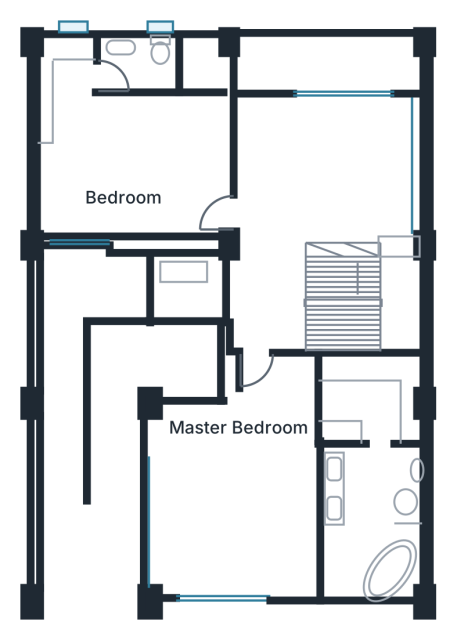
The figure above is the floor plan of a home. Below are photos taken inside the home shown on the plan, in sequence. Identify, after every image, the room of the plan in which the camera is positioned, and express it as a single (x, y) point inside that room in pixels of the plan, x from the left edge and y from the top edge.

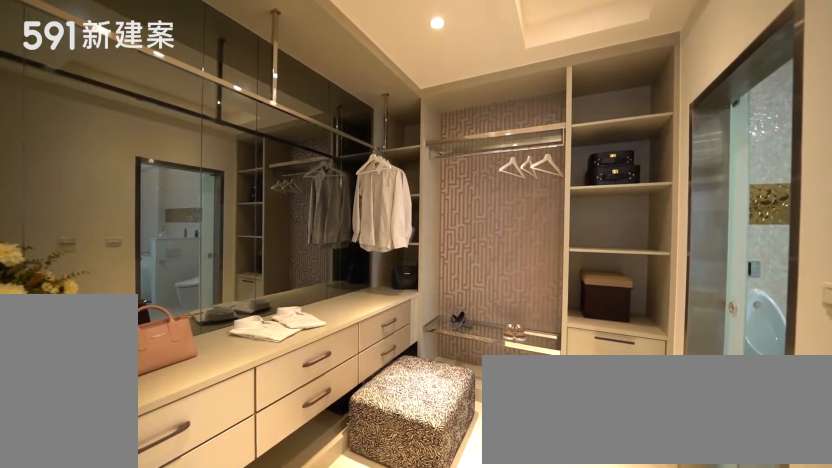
(379, 403)
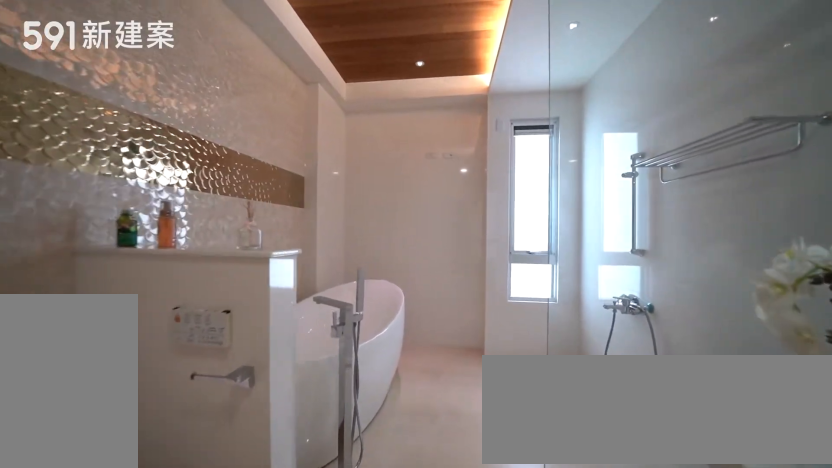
(376, 538)
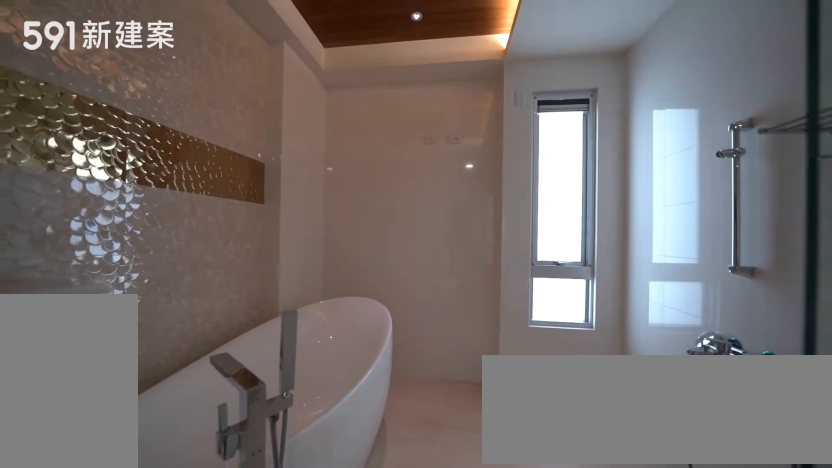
(376, 538)
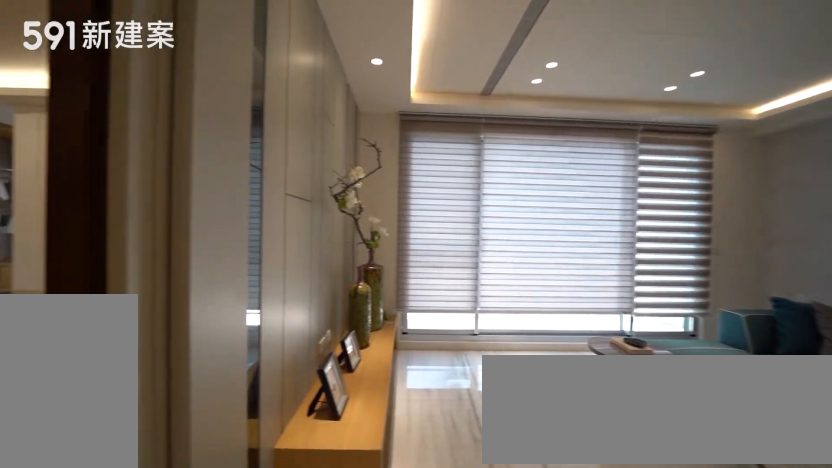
(332, 172)
